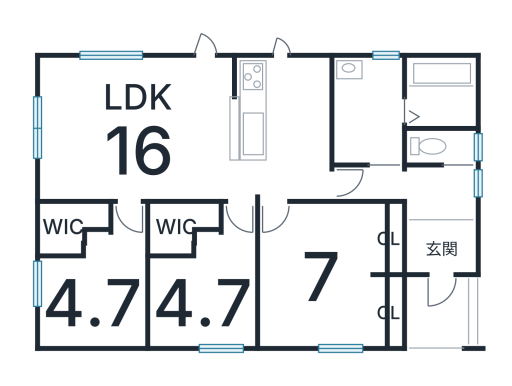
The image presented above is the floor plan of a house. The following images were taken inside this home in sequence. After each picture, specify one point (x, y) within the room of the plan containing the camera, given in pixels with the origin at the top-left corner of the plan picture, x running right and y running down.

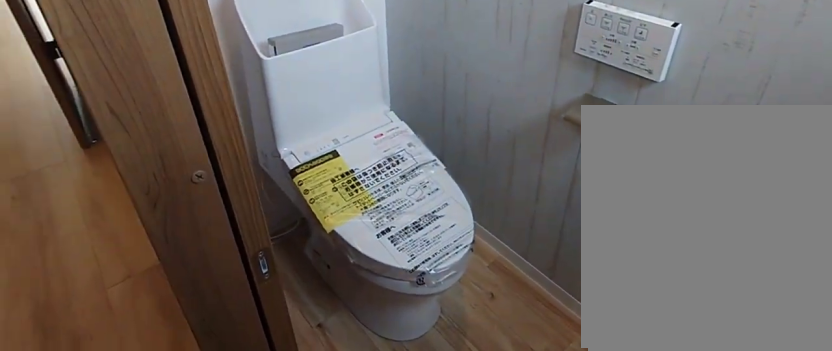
(445, 148)
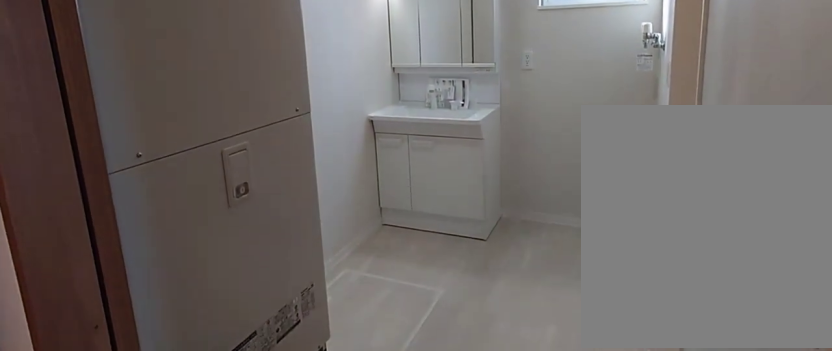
(365, 109)
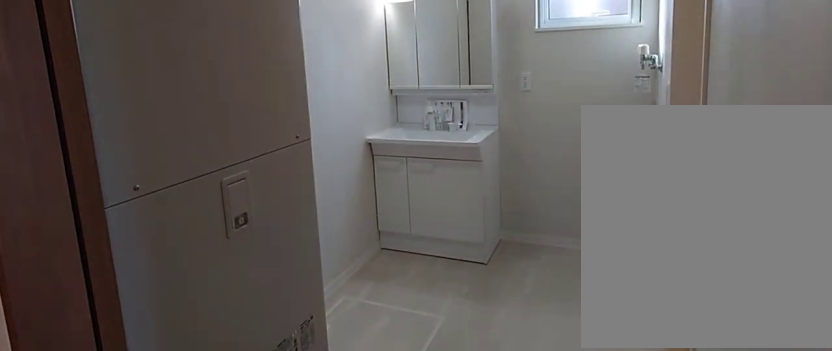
(365, 109)
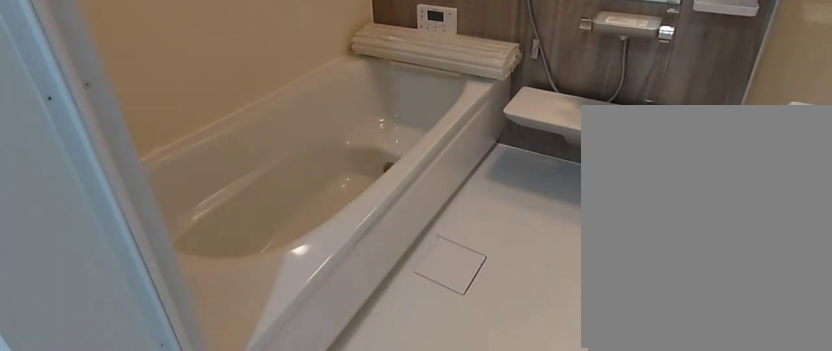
(438, 89)
